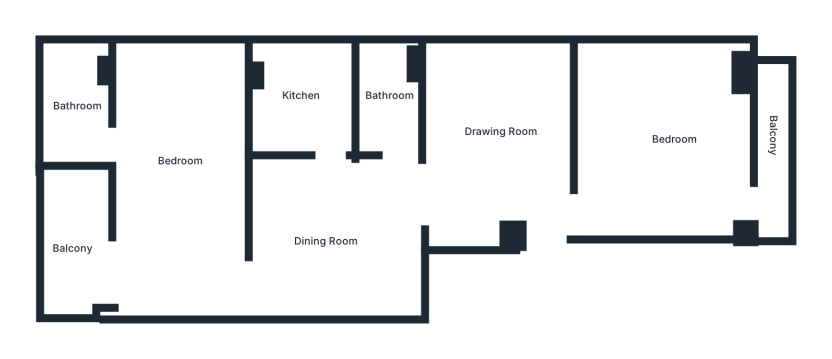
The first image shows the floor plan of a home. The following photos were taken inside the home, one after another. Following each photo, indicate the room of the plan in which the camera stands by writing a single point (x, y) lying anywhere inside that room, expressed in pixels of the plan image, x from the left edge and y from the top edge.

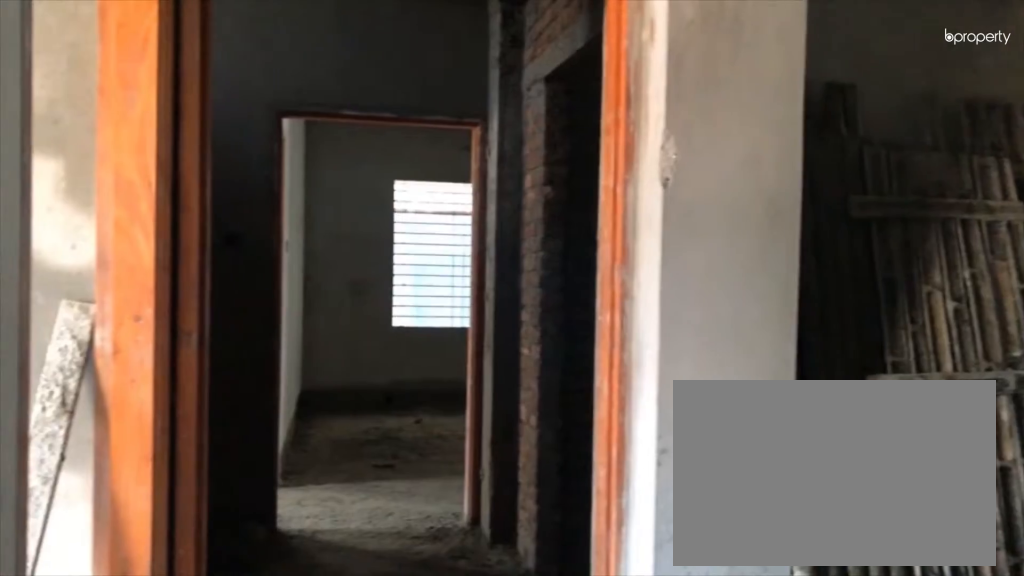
(491, 144)
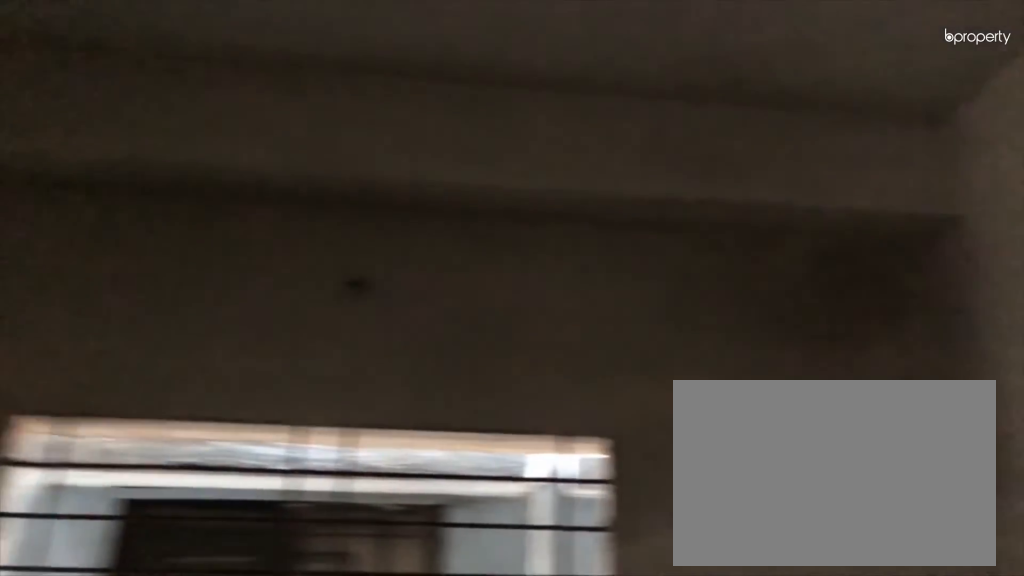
(491, 144)
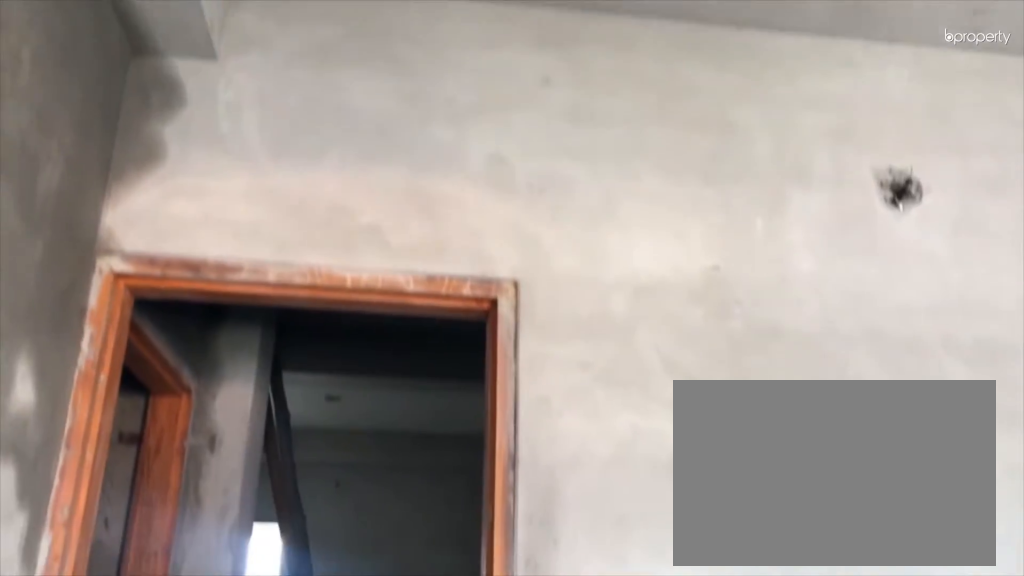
(660, 143)
